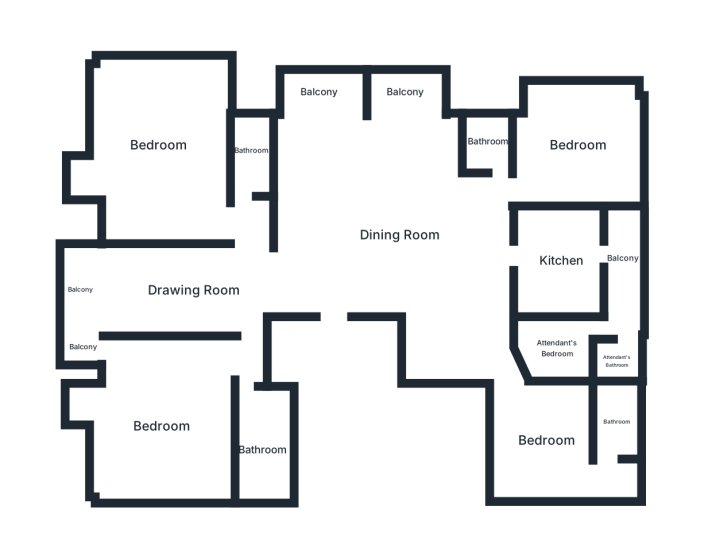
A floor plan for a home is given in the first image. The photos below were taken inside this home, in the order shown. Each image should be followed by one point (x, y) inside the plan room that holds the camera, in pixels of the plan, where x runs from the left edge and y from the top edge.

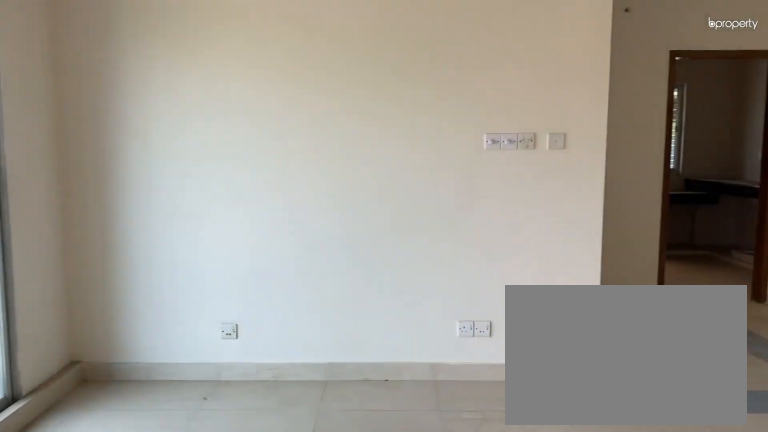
(400, 234)
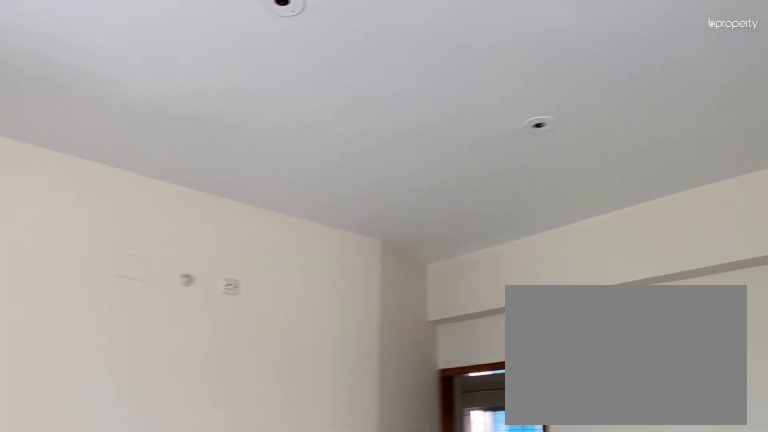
(400, 234)
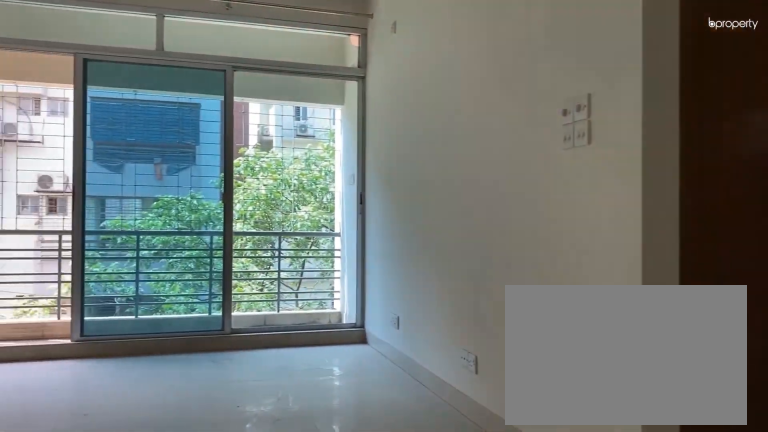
(191, 289)
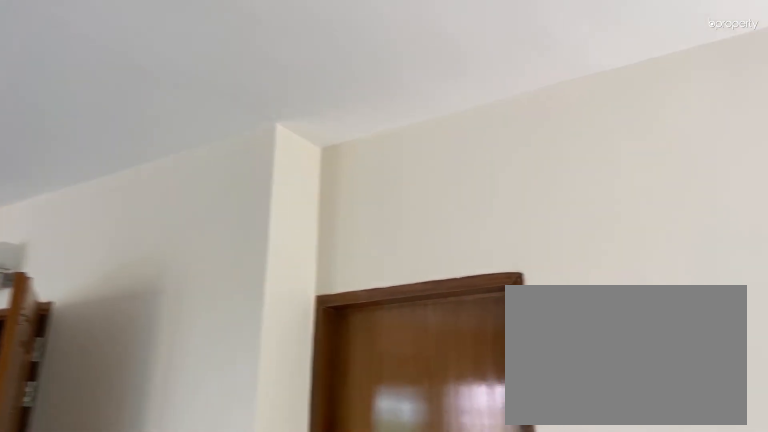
(191, 289)
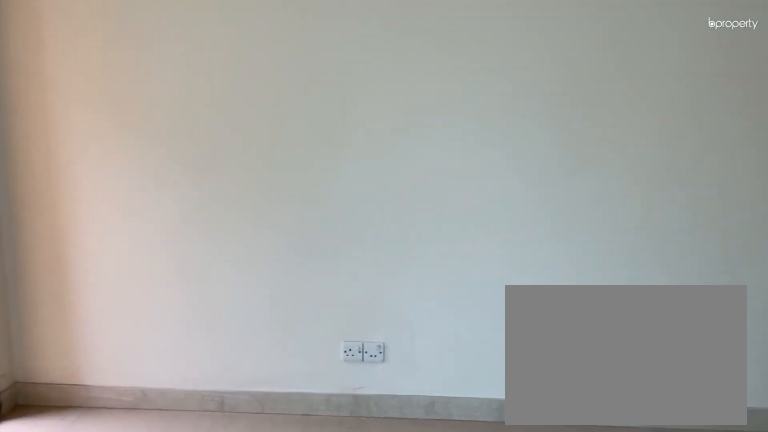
(161, 423)
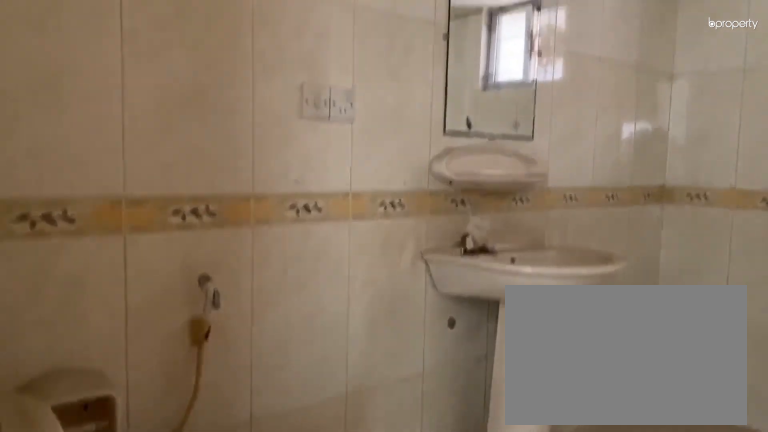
(262, 450)
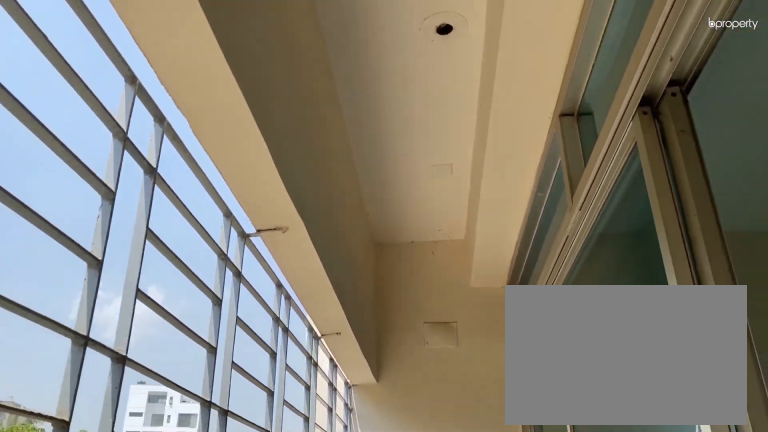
(83, 346)
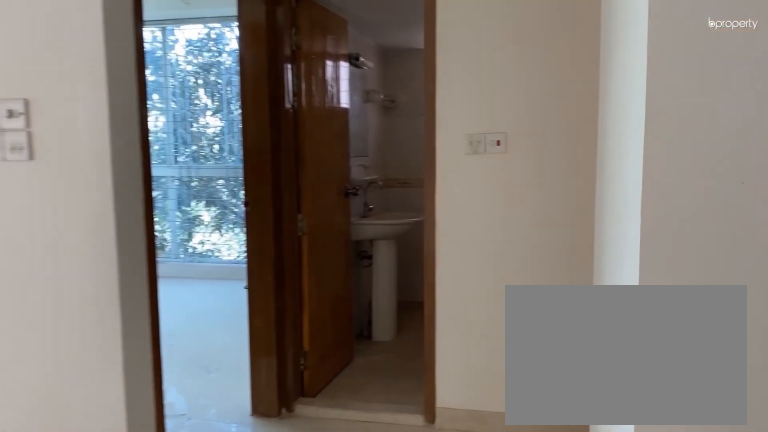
(229, 253)
